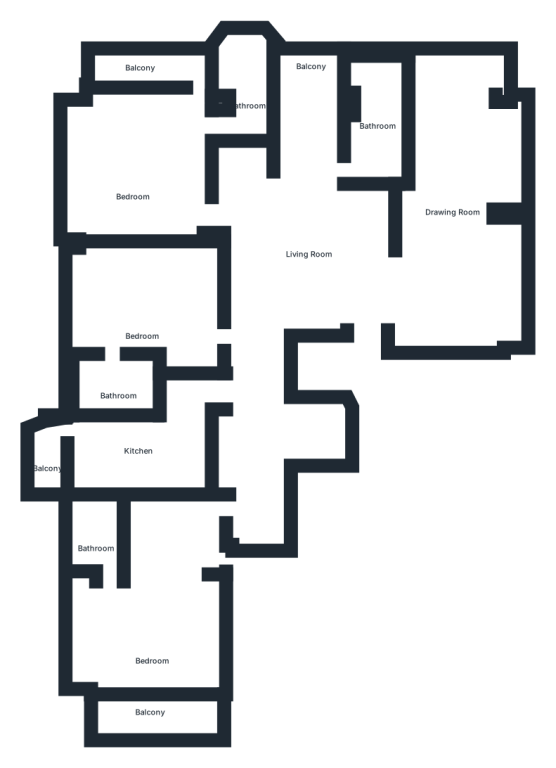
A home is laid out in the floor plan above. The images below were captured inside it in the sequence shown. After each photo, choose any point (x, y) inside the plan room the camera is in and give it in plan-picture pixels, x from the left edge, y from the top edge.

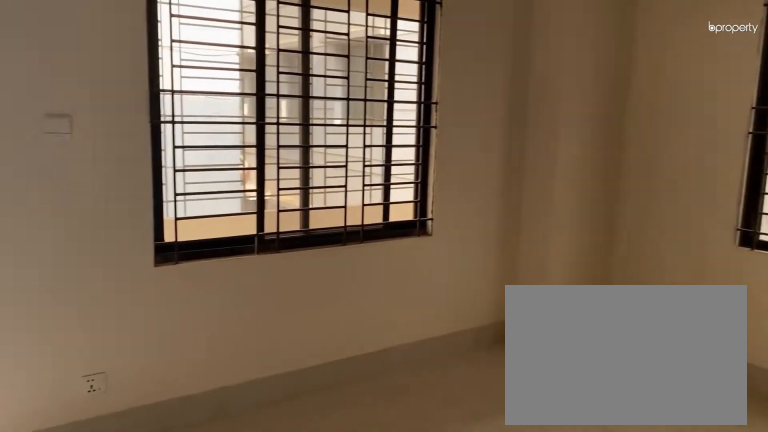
(153, 623)
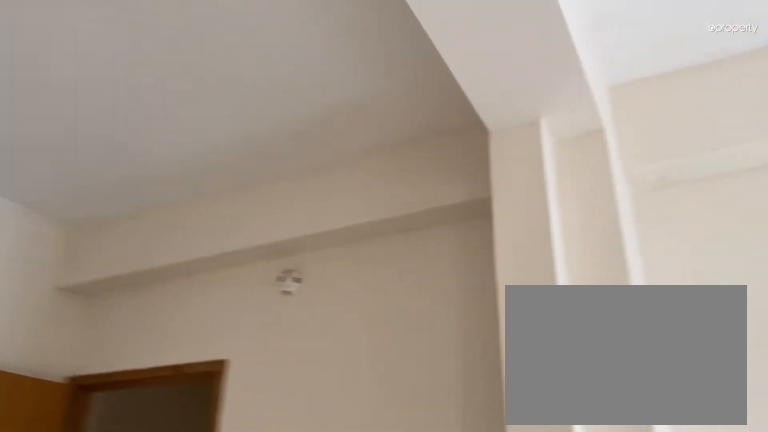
(153, 623)
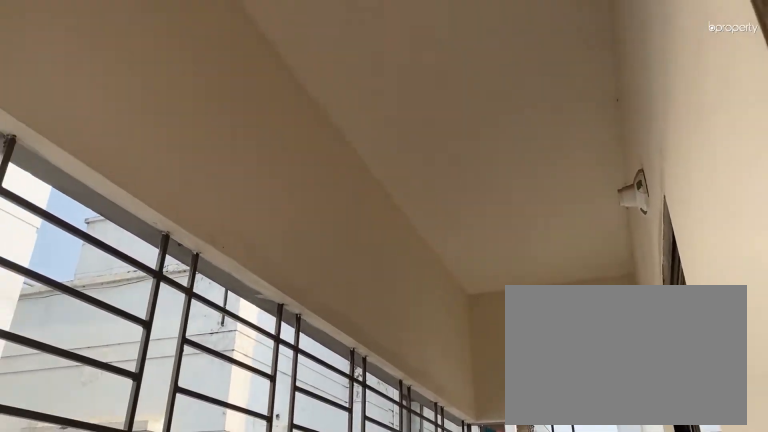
(145, 713)
